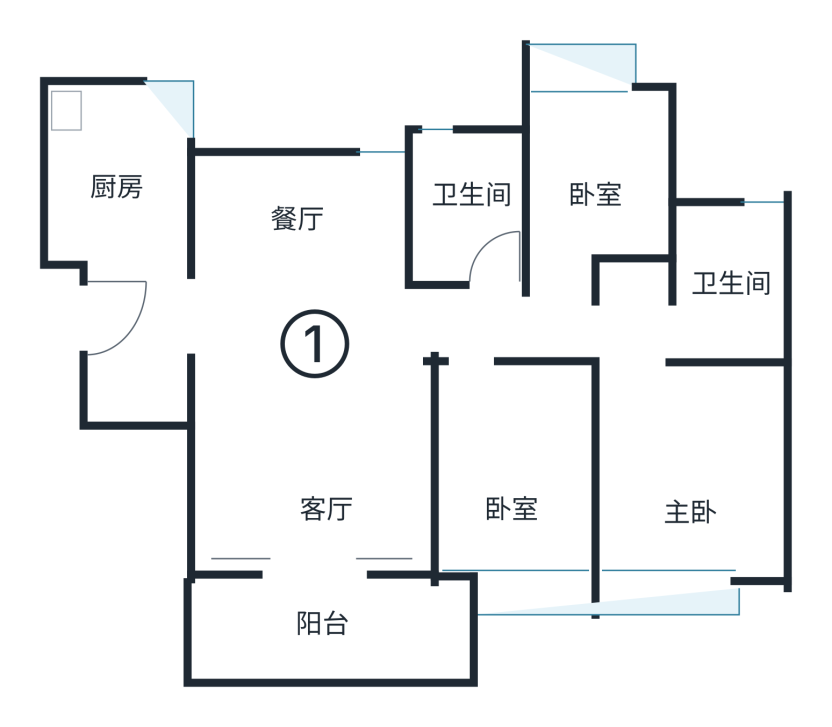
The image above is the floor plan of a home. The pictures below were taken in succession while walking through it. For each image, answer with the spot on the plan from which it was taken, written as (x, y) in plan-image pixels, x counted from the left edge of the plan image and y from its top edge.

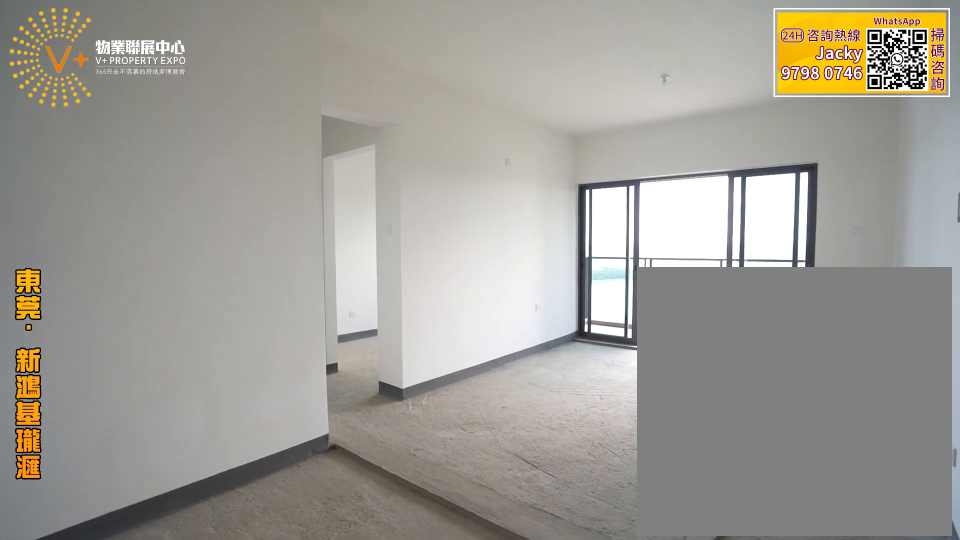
(235, 315)
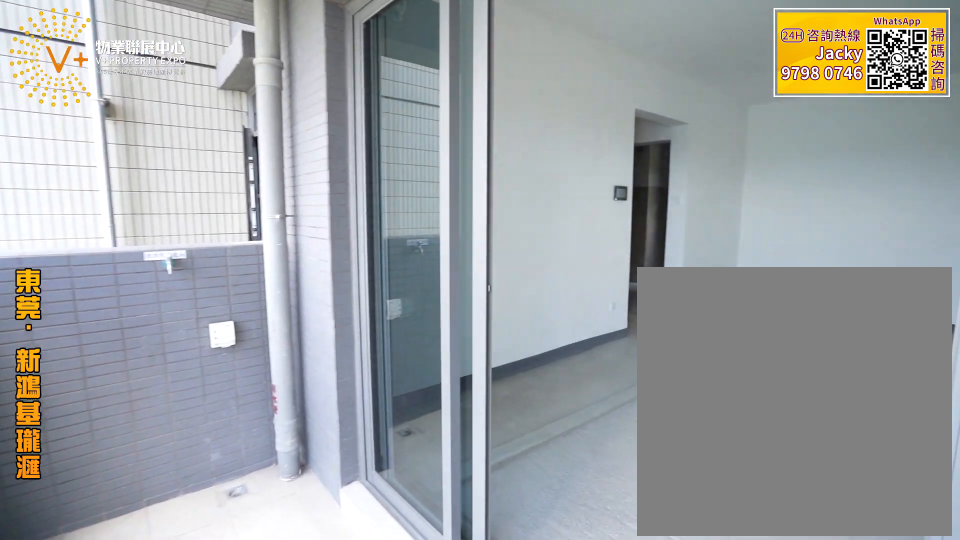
(320, 622)
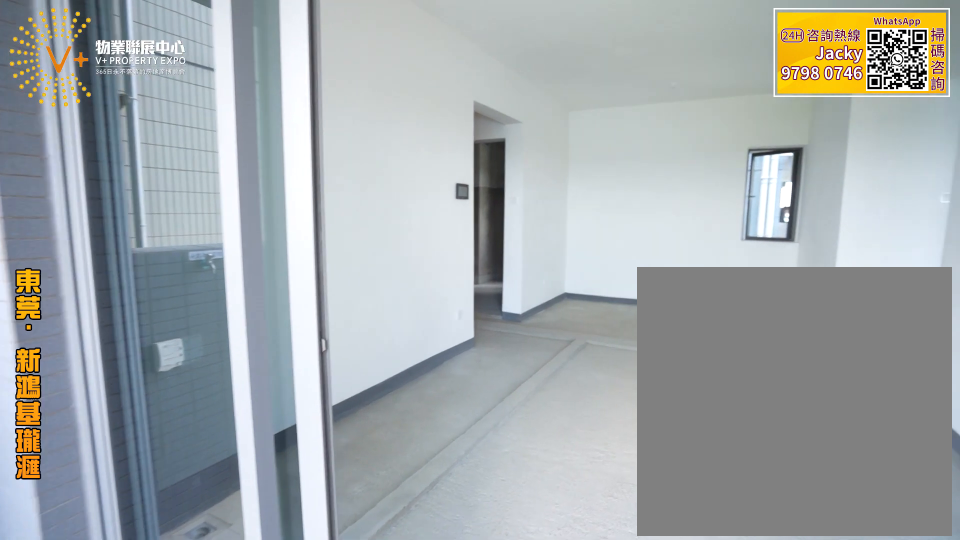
(323, 616)
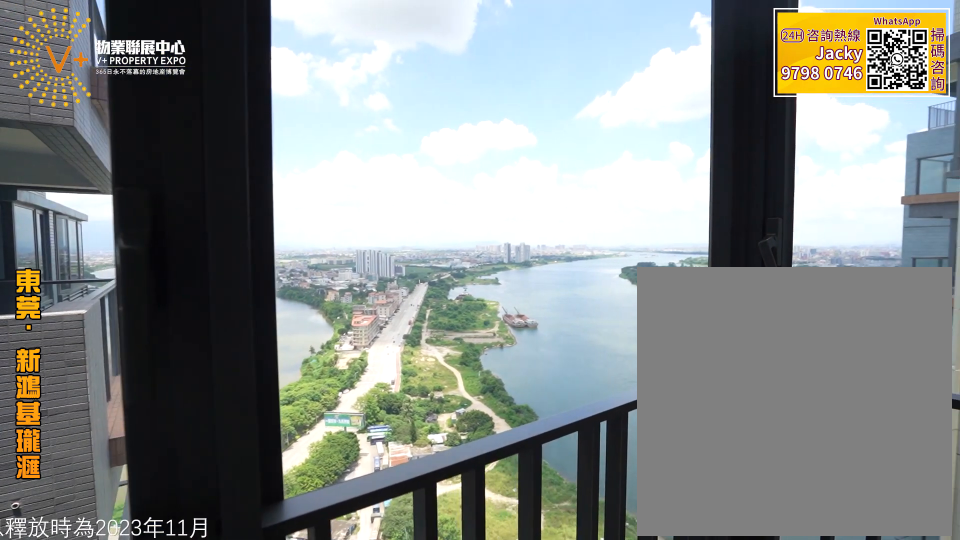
(591, 185)
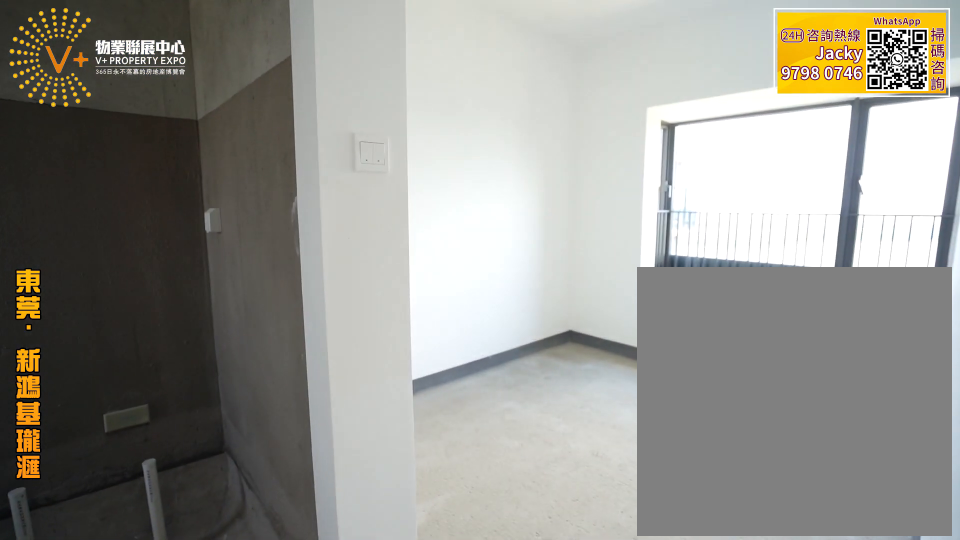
(642, 419)
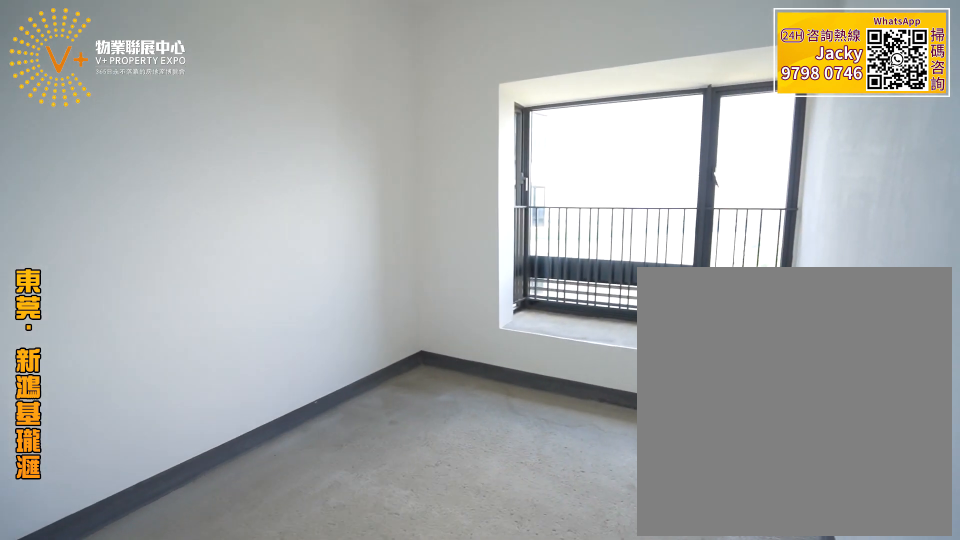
(636, 419)
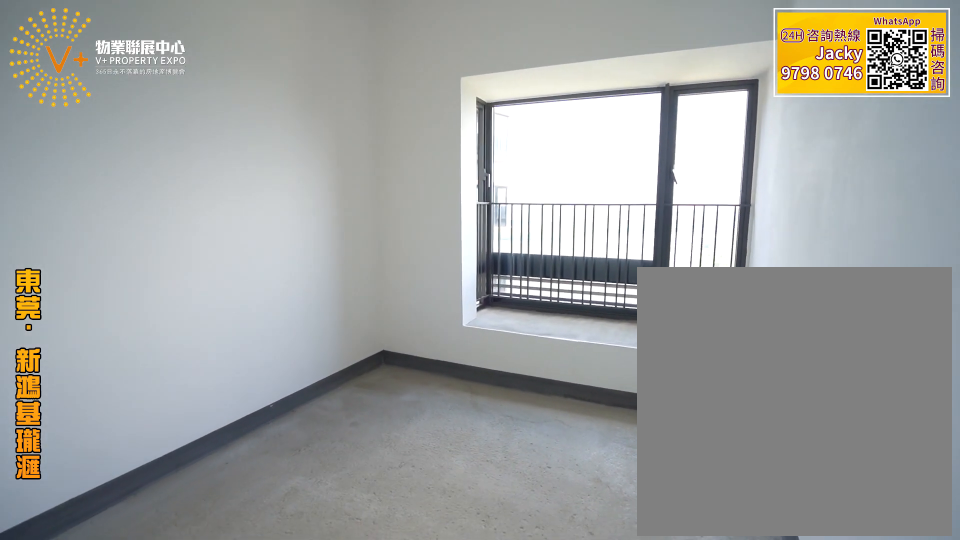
(634, 383)
